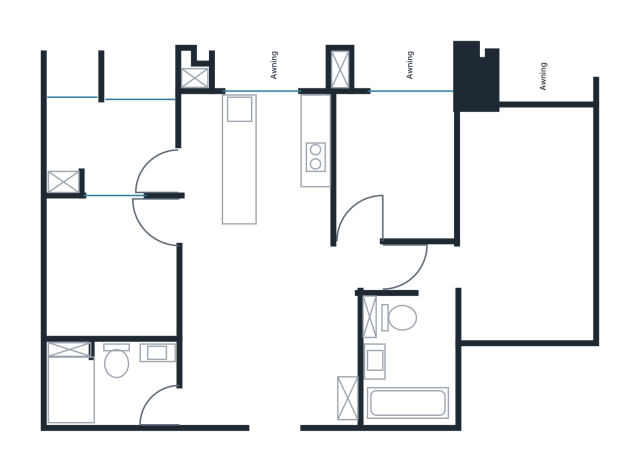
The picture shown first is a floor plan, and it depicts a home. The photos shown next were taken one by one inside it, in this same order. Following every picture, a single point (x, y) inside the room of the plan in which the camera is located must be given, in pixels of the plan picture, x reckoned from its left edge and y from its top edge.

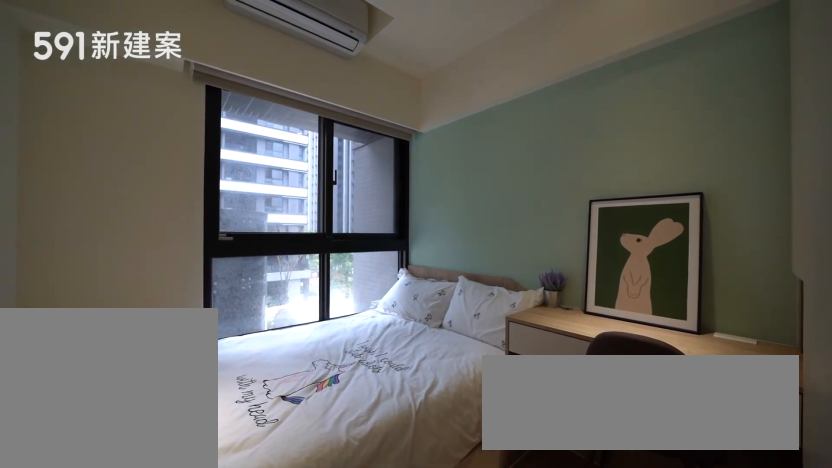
(399, 166)
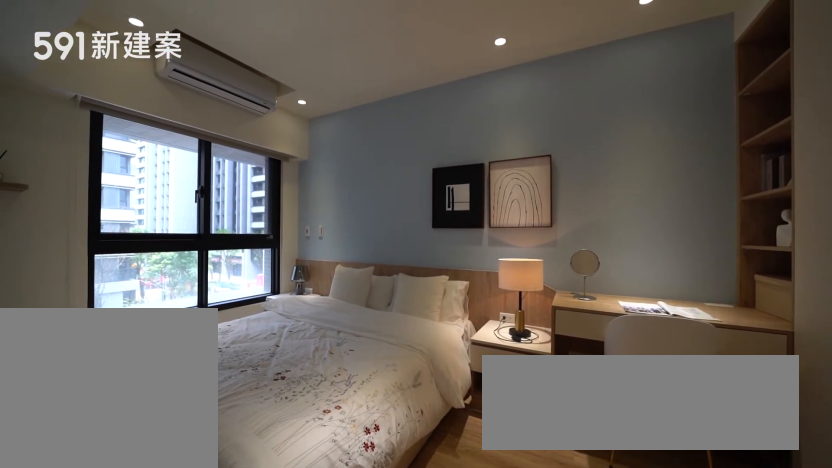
(514, 226)
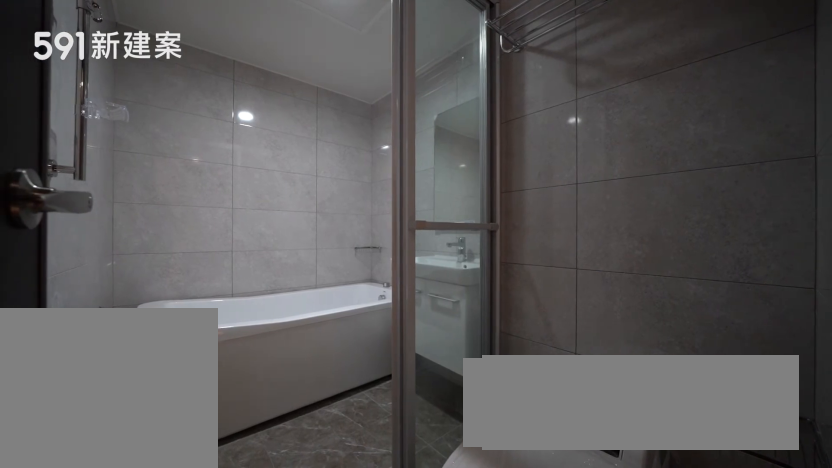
(405, 360)
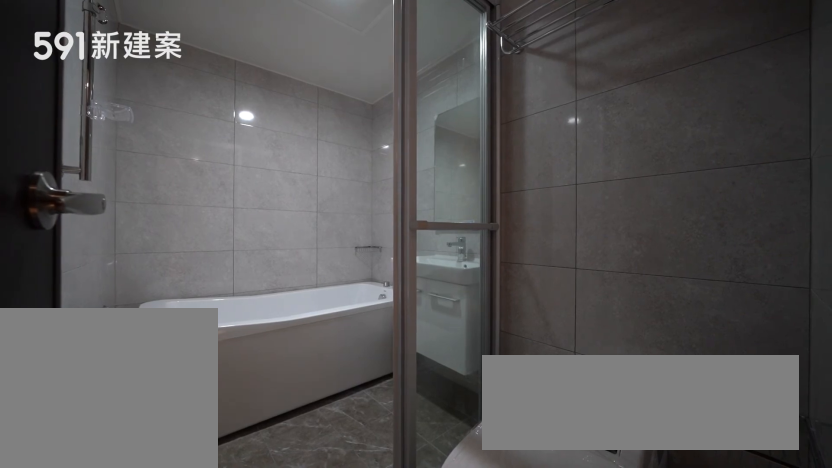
(405, 360)
